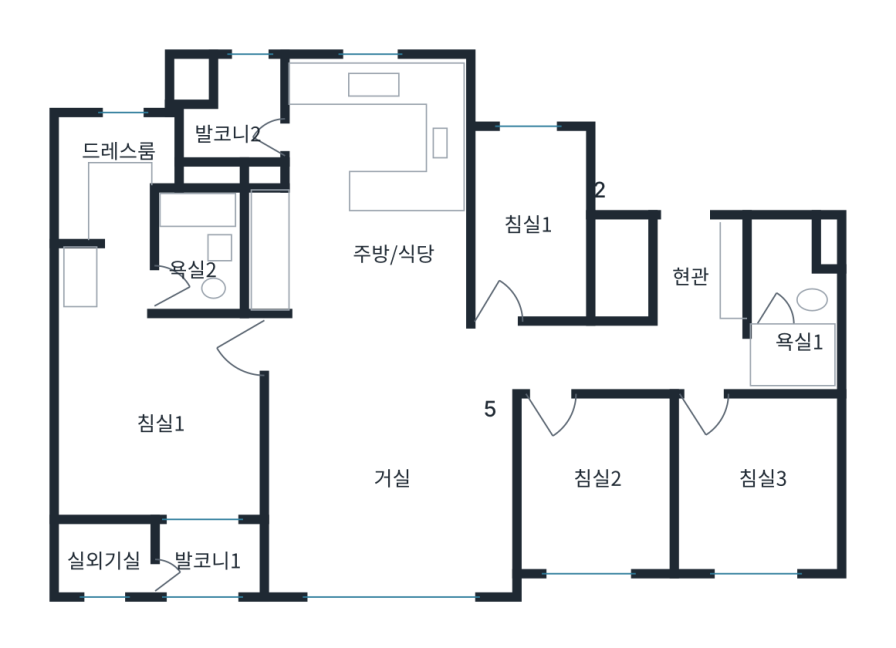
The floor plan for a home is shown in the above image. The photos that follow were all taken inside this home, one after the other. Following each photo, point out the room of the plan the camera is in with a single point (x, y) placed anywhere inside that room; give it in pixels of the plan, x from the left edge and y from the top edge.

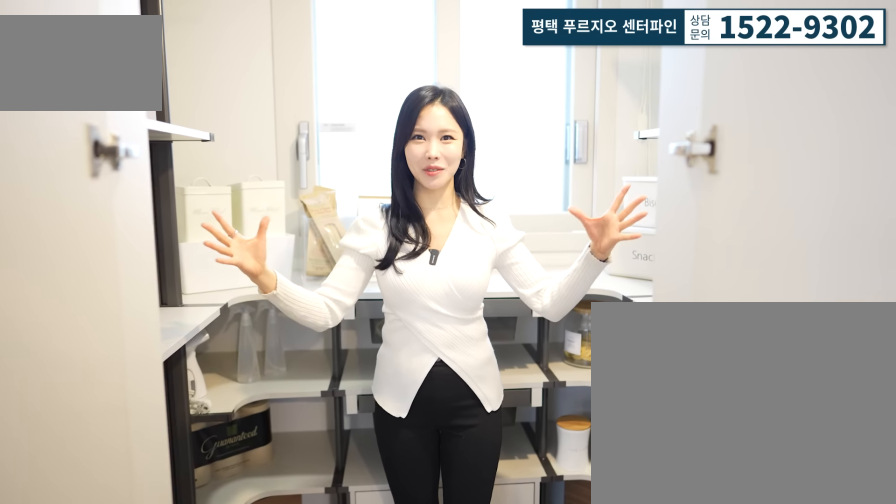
(528, 250)
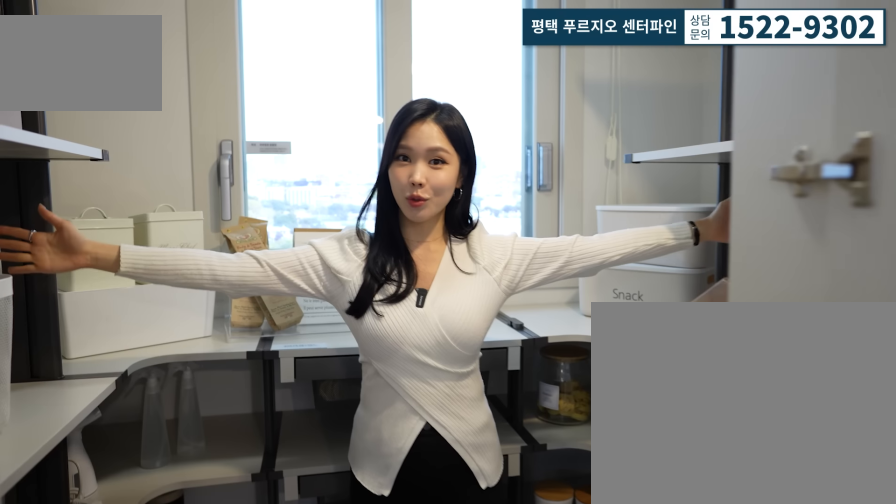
(528, 250)
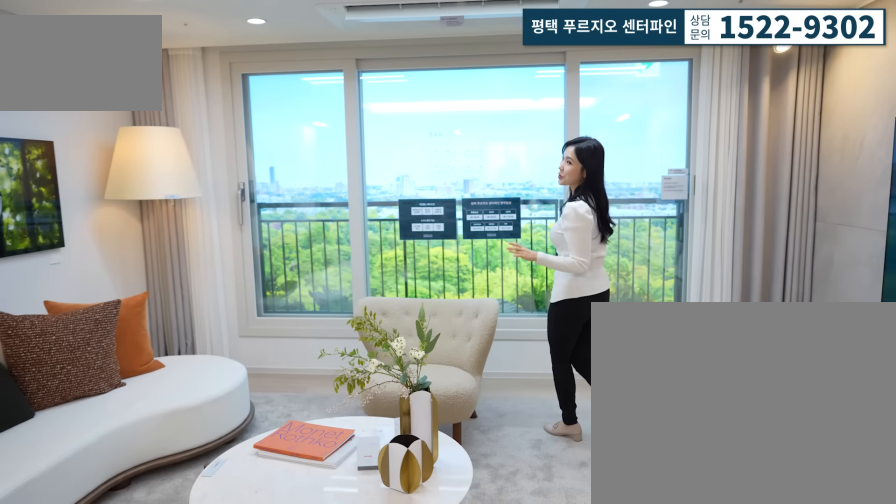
(384, 499)
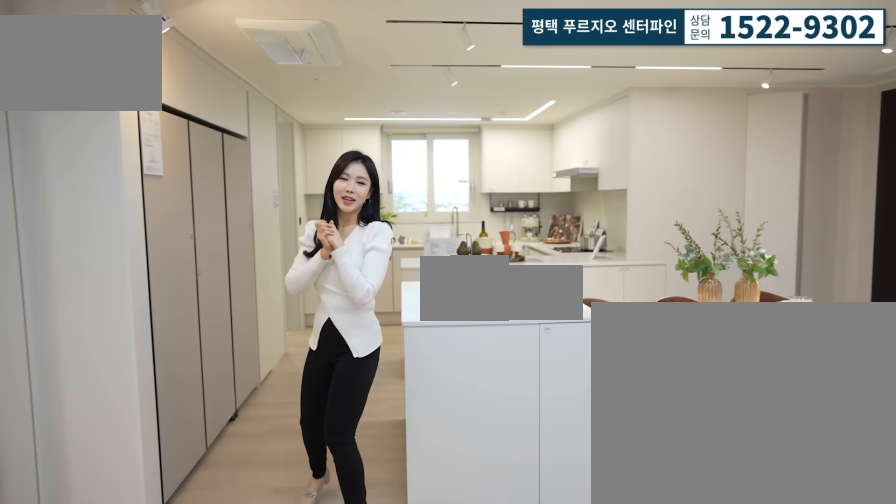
(383, 217)
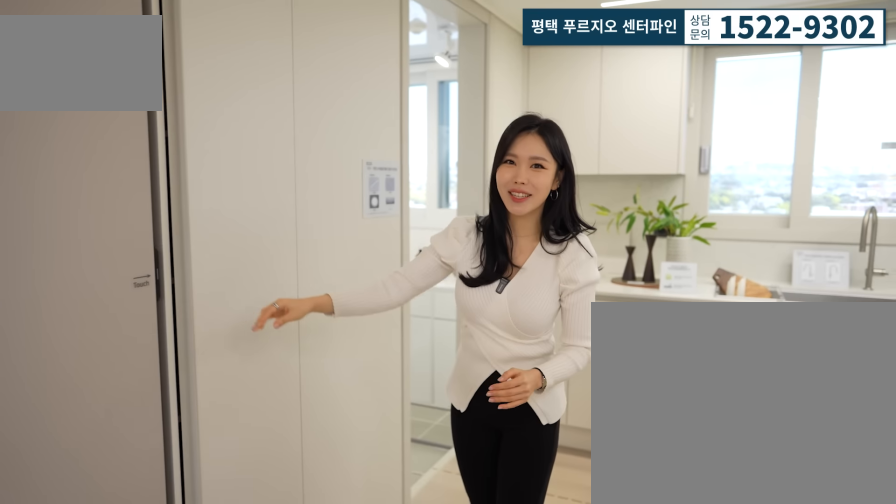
(384, 217)
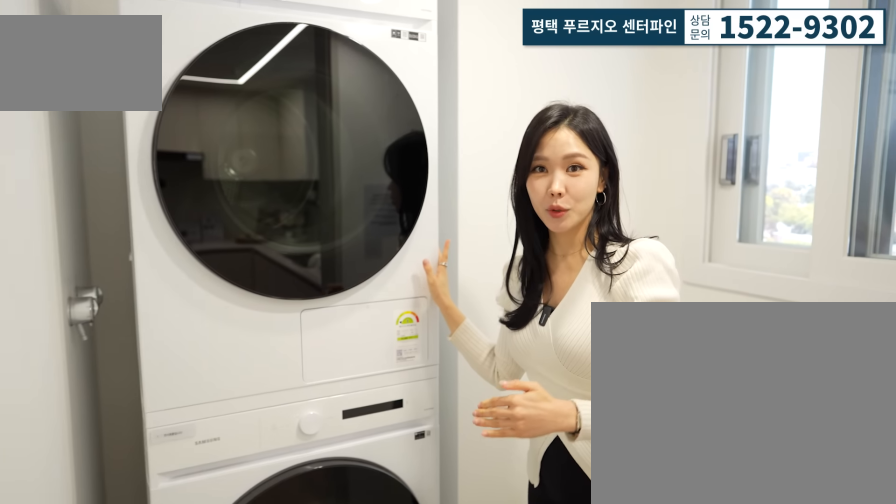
(223, 109)
